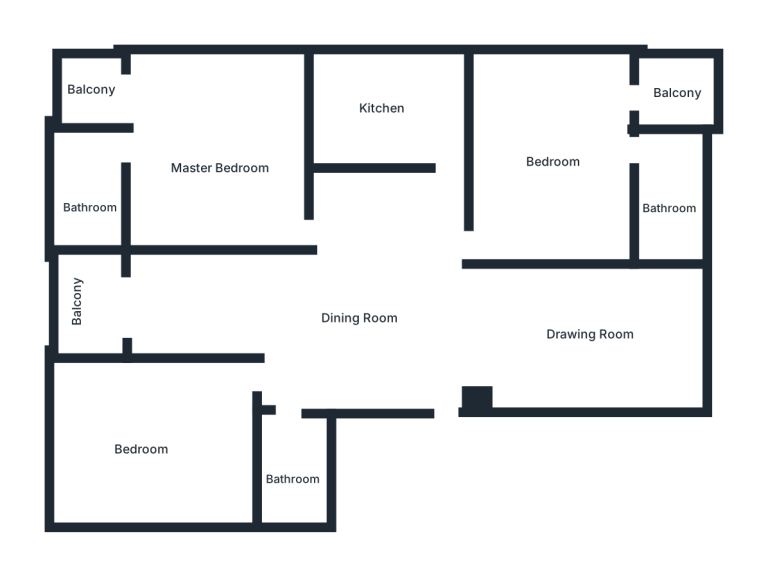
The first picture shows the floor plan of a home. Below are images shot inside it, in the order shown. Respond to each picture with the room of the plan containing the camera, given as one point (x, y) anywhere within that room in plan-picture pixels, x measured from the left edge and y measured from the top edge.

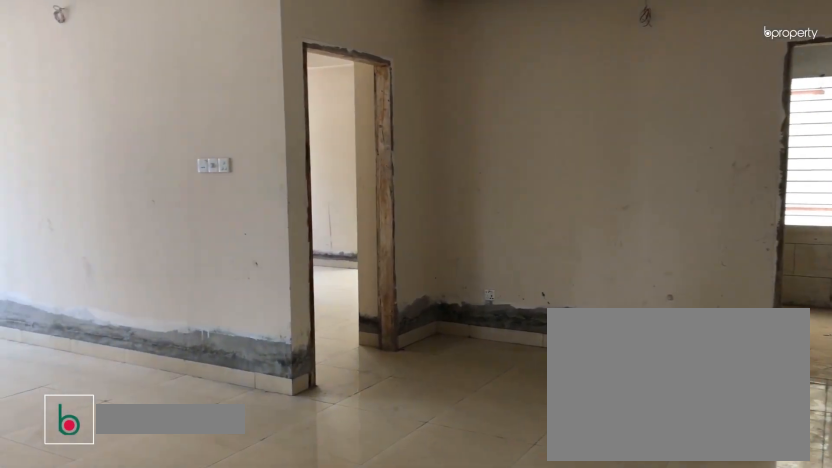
(335, 323)
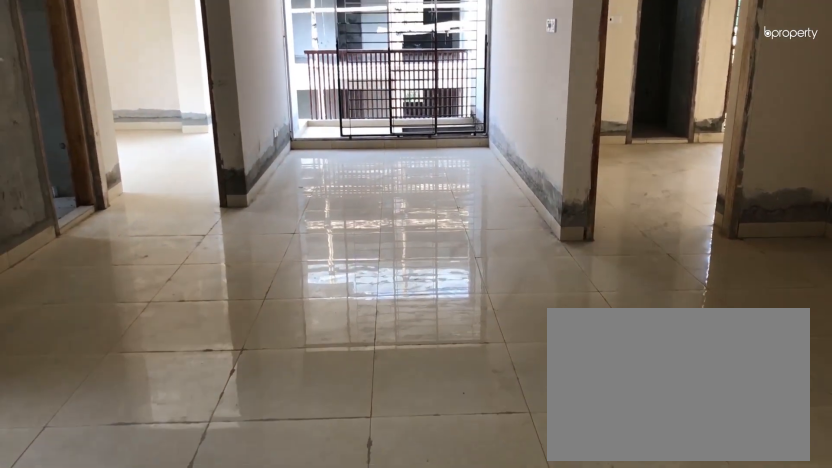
(335, 323)
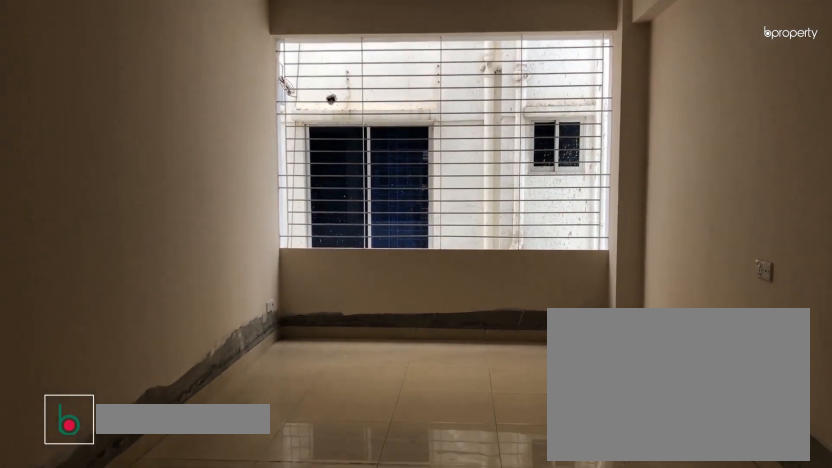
(590, 336)
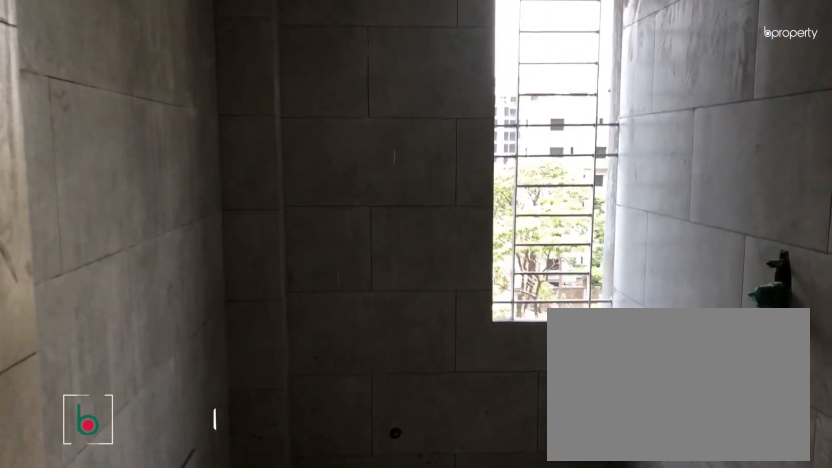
(292, 462)
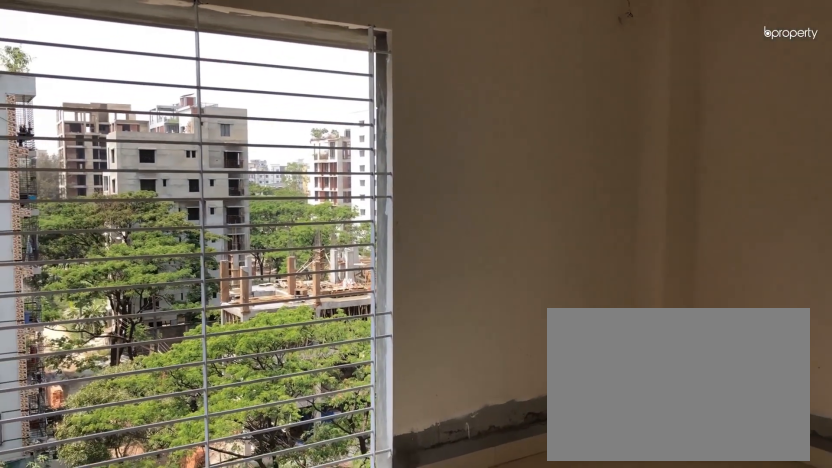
(159, 431)
